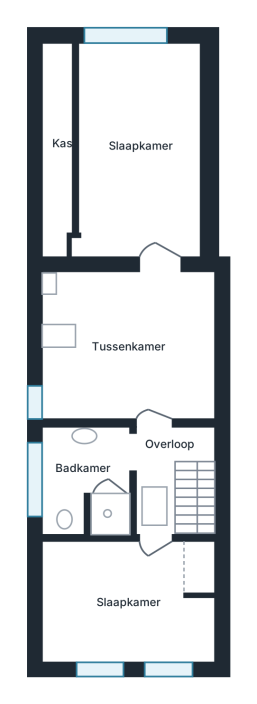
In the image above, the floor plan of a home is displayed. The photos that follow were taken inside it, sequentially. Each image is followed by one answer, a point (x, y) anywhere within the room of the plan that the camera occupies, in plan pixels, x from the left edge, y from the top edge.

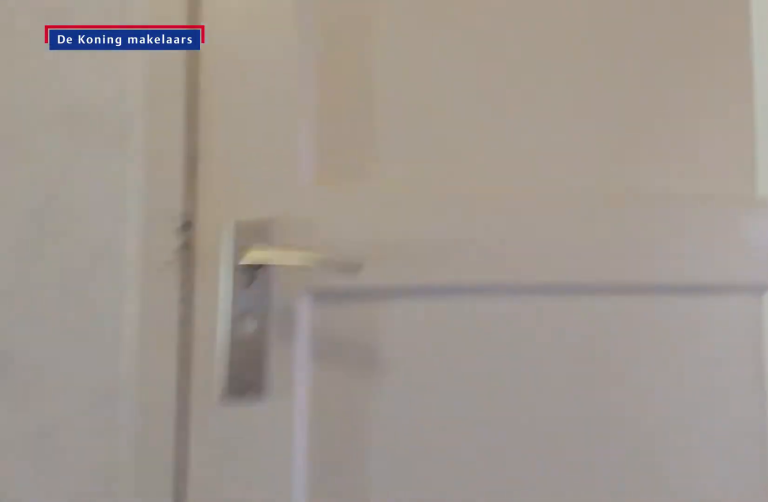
(161, 469)
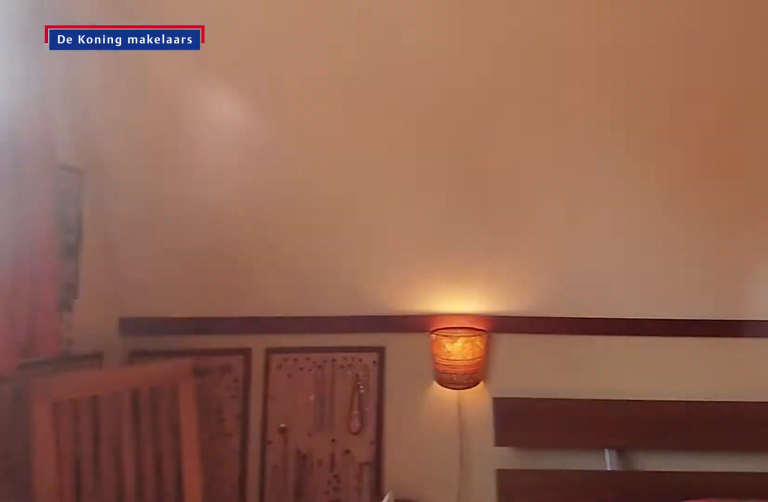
(134, 247)
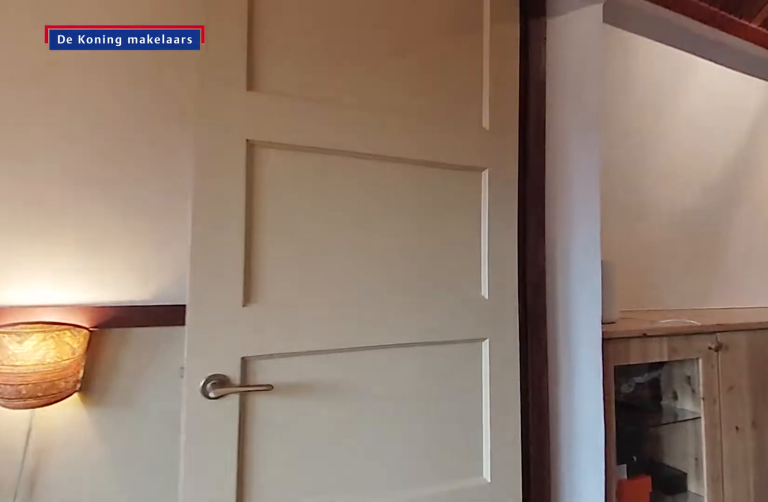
(134, 247)
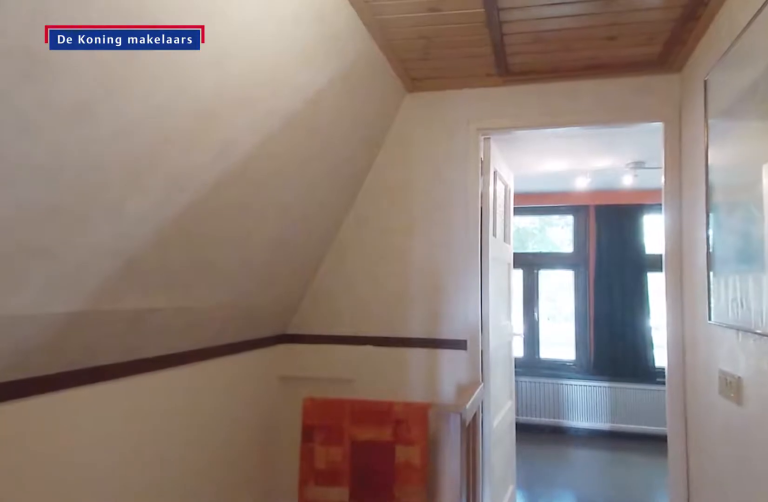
(162, 468)
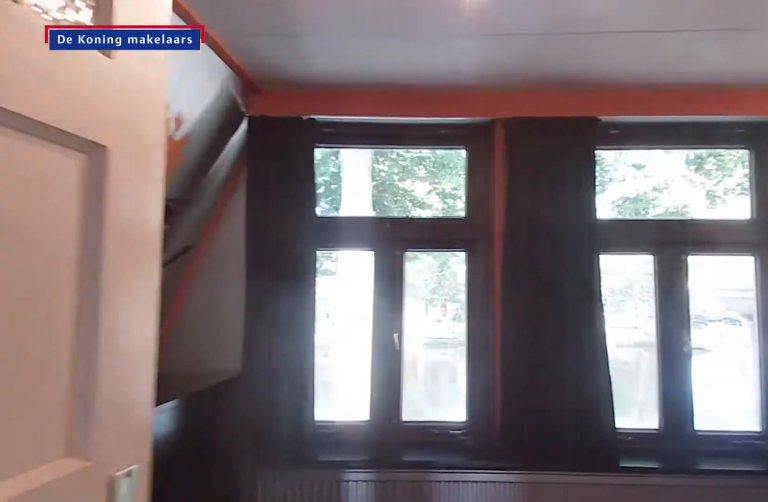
(128, 601)
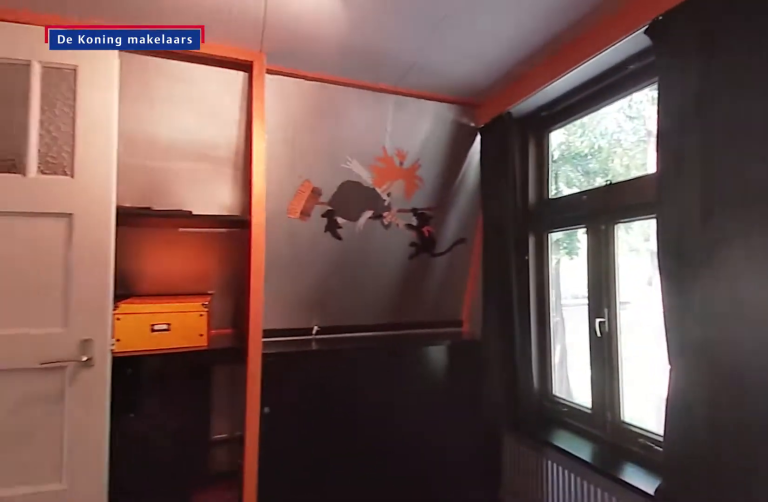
(128, 601)
